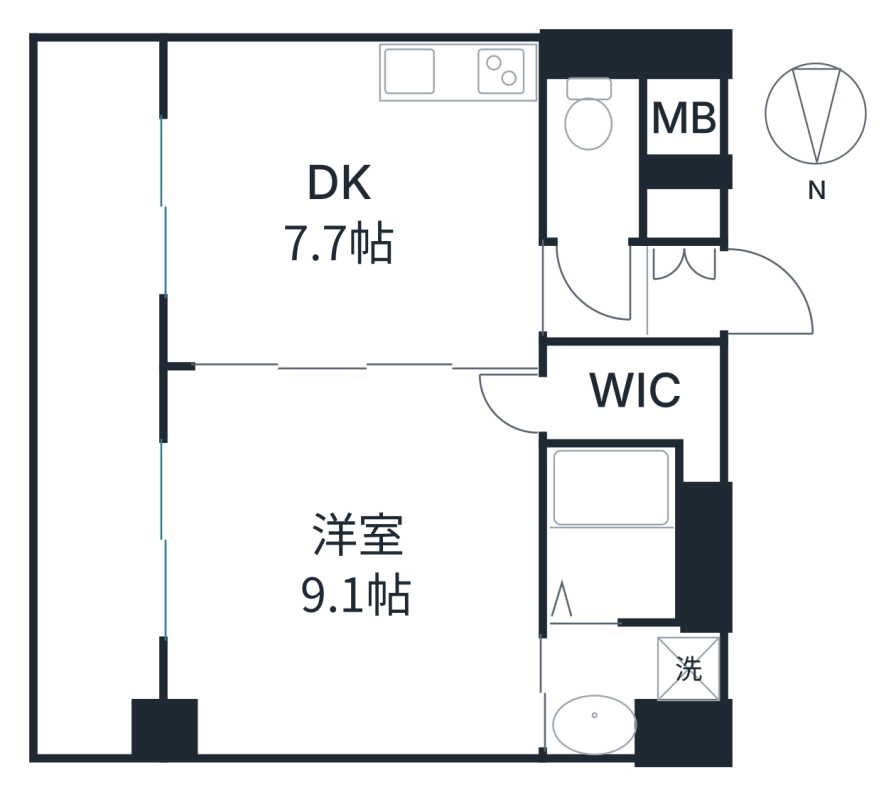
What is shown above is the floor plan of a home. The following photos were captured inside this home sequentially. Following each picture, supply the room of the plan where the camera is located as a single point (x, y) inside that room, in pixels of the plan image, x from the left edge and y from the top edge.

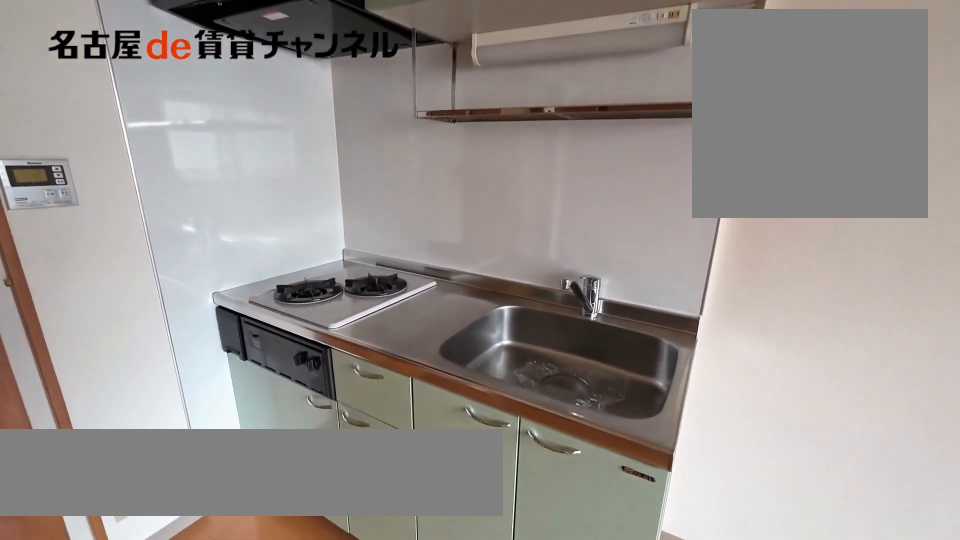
(457, 74)
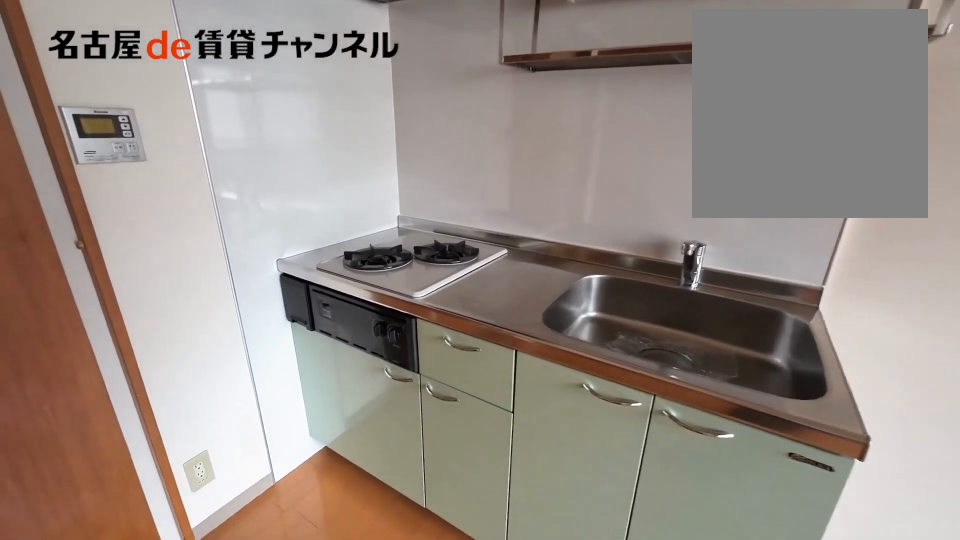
(457, 74)
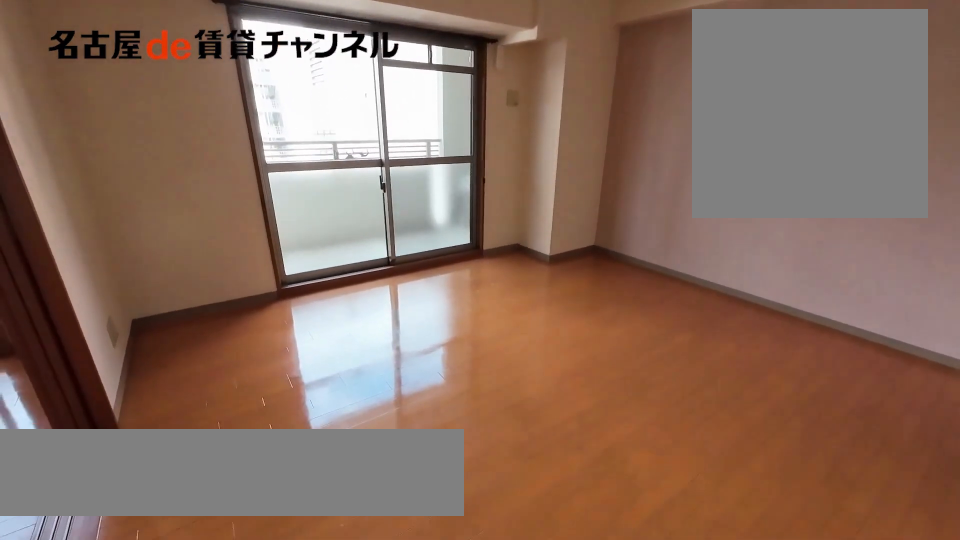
(348, 564)
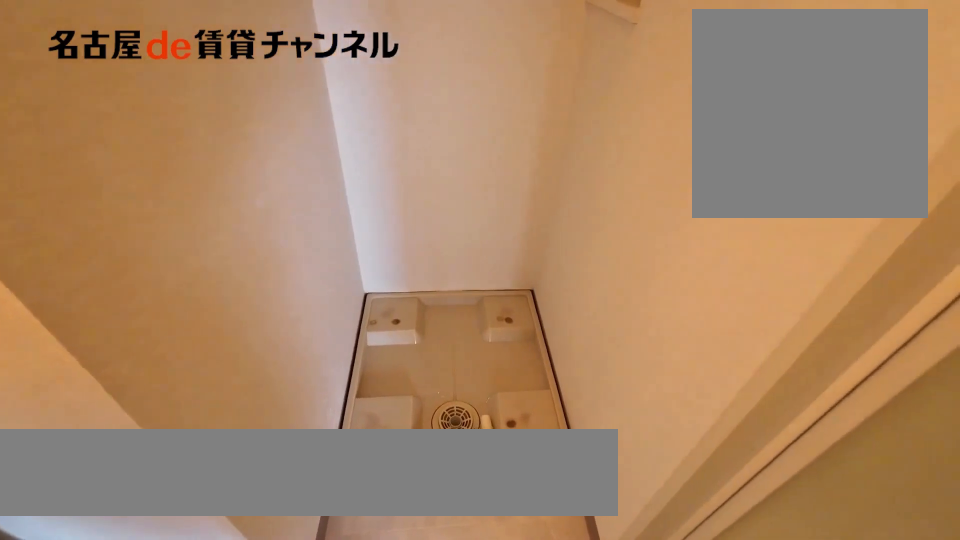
(627, 683)
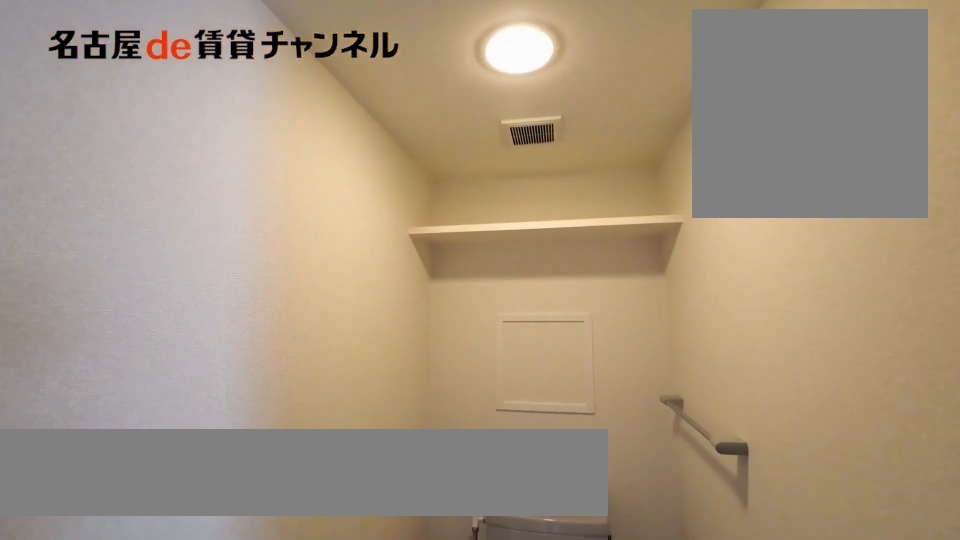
(594, 163)
